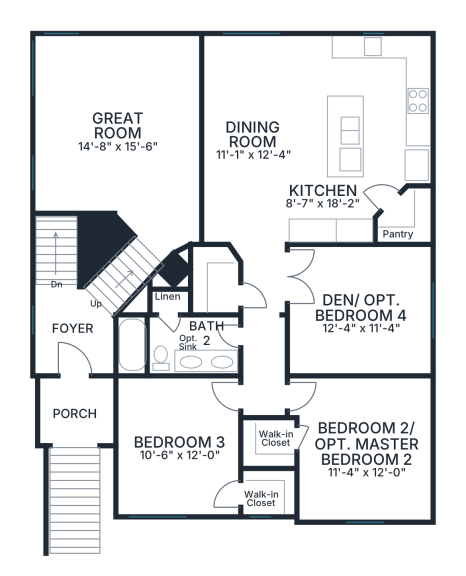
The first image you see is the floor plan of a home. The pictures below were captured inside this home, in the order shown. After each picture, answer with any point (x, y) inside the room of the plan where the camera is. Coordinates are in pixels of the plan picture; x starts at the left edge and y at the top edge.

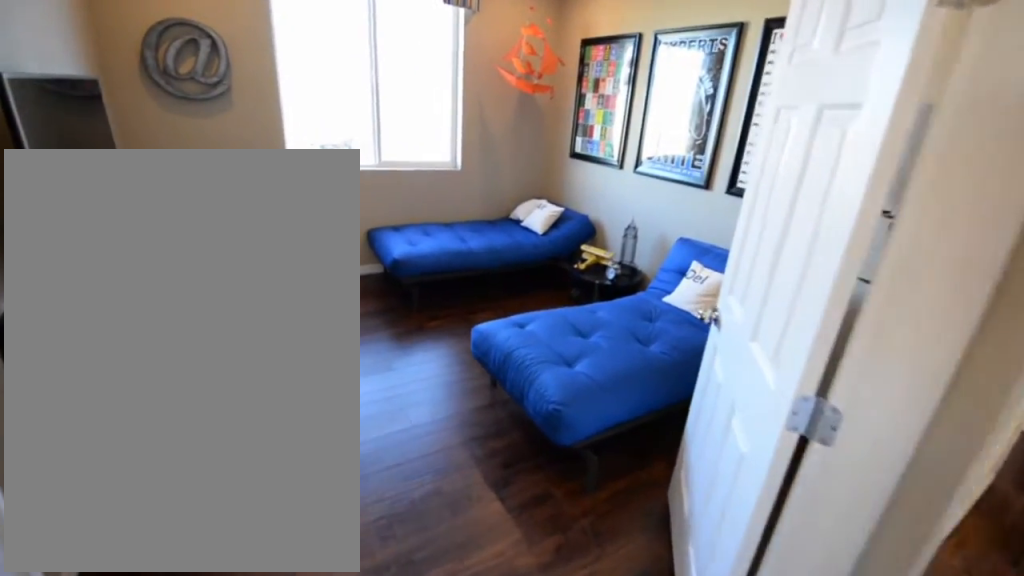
(359, 310)
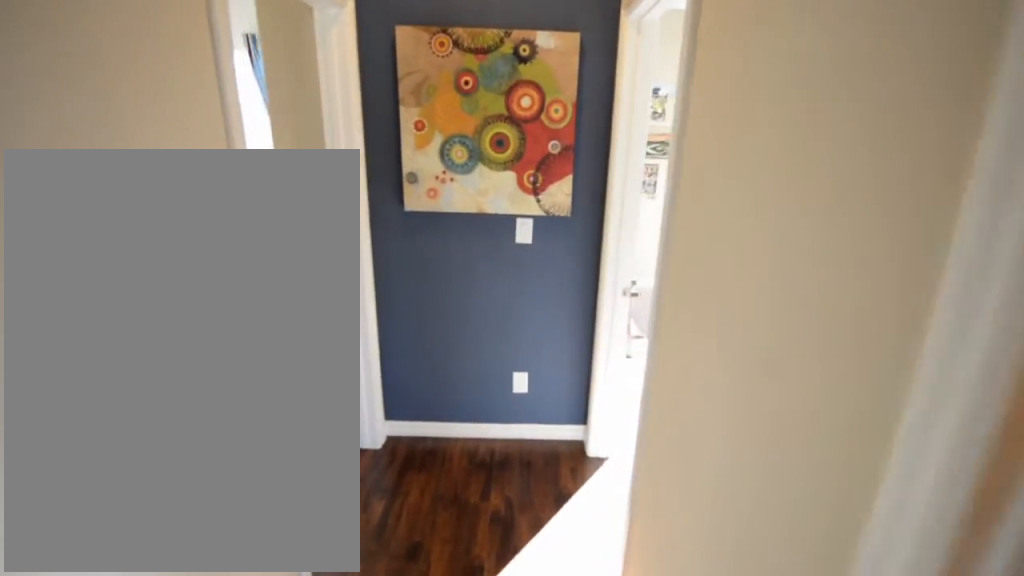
(264, 331)
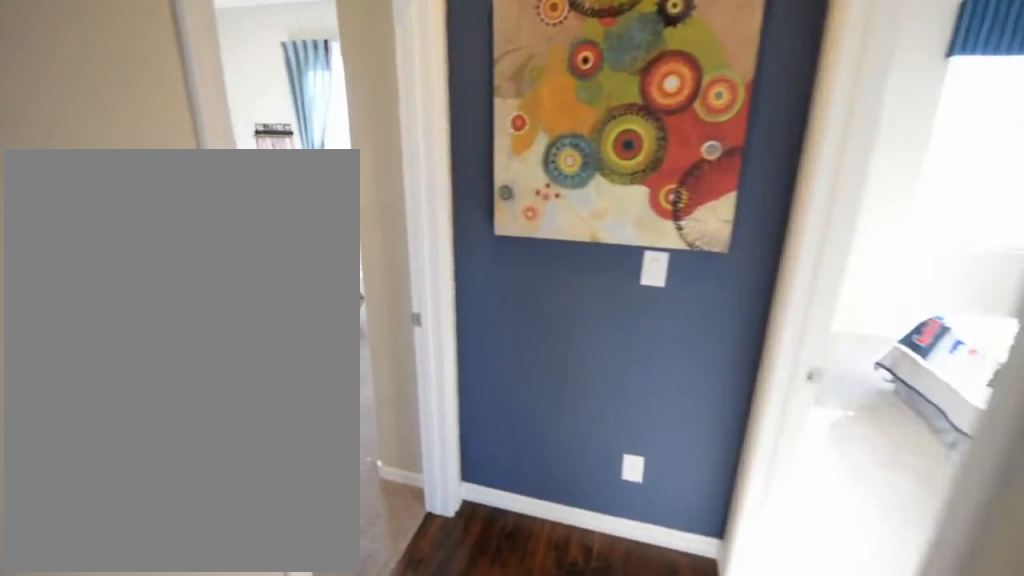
(264, 331)
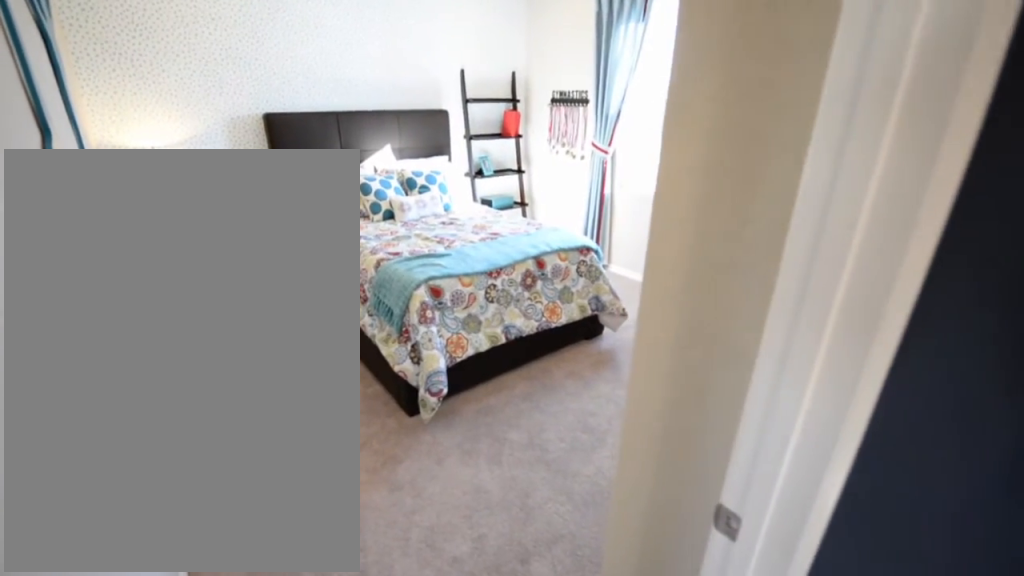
(351, 447)
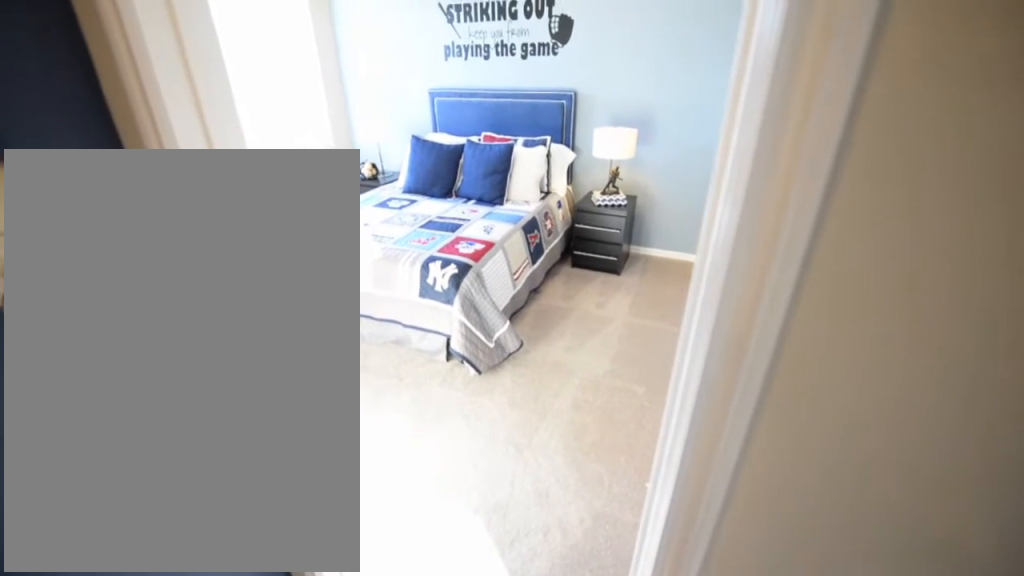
(189, 455)
